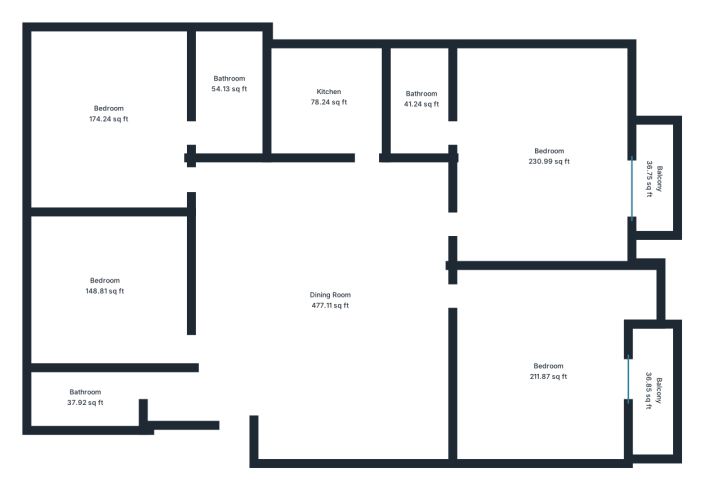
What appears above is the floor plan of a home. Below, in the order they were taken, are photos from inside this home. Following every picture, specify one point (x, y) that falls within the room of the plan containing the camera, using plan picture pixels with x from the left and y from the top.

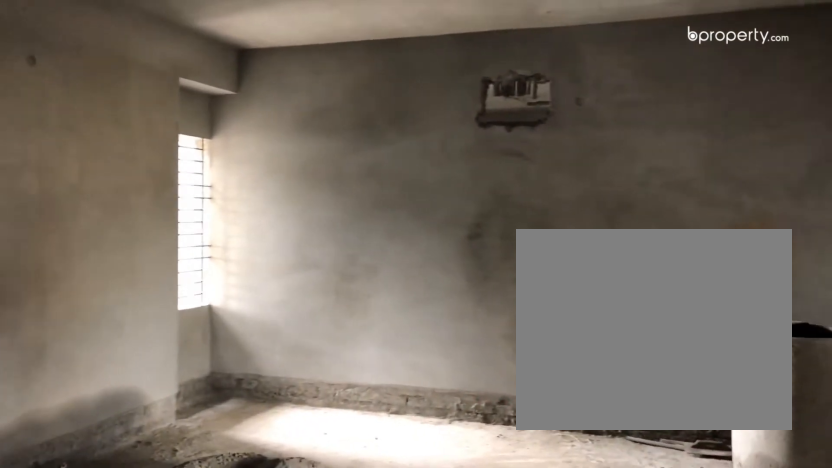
(331, 302)
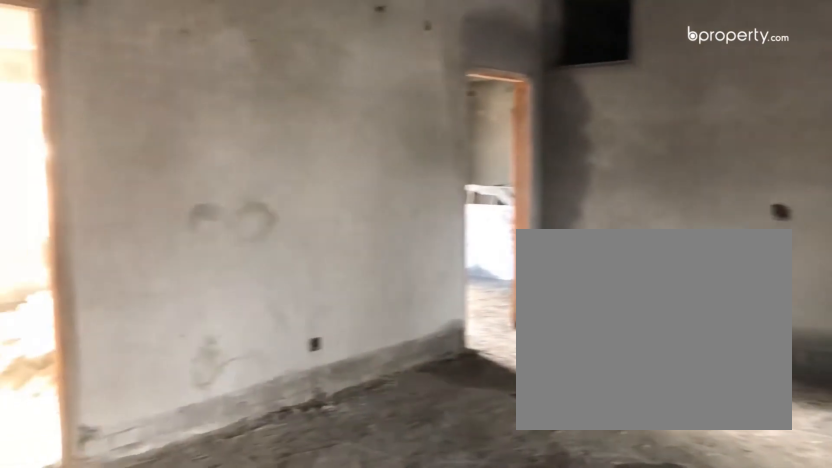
(331, 302)
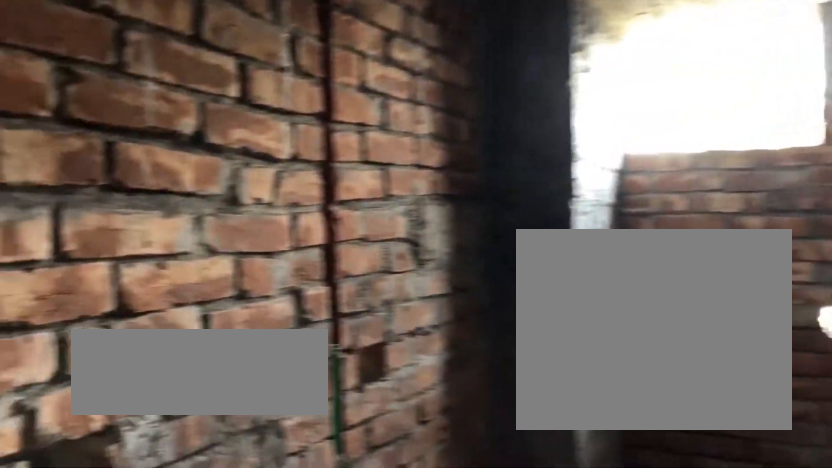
(82, 397)
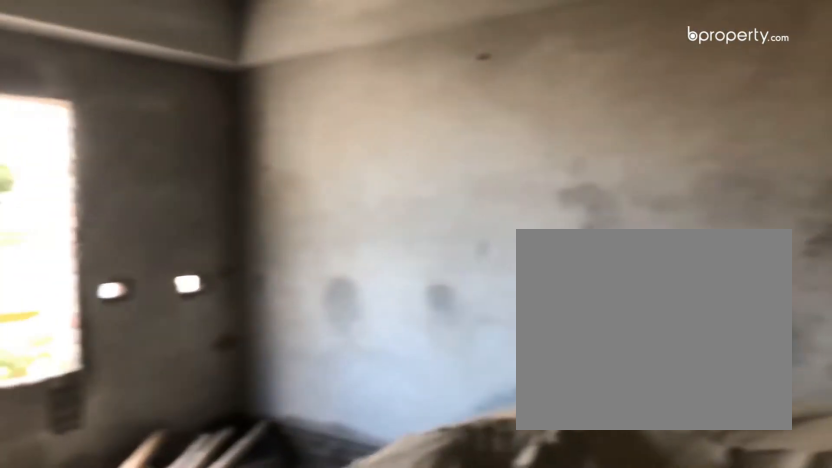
(108, 292)
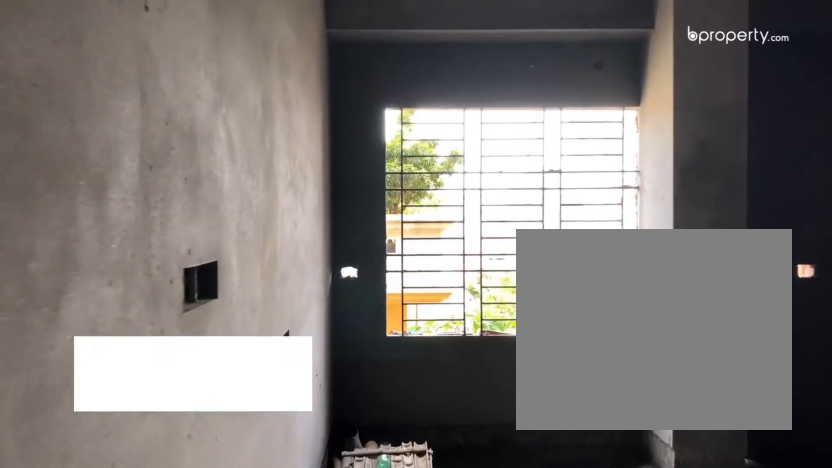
(110, 114)
